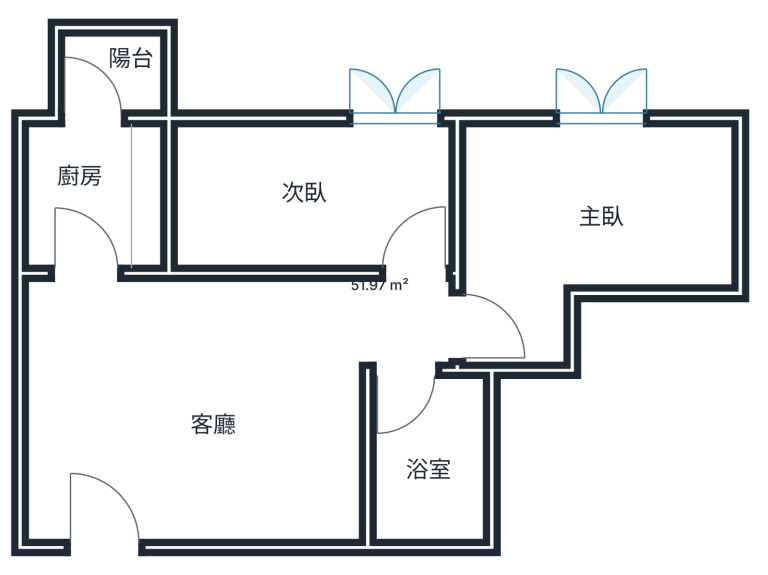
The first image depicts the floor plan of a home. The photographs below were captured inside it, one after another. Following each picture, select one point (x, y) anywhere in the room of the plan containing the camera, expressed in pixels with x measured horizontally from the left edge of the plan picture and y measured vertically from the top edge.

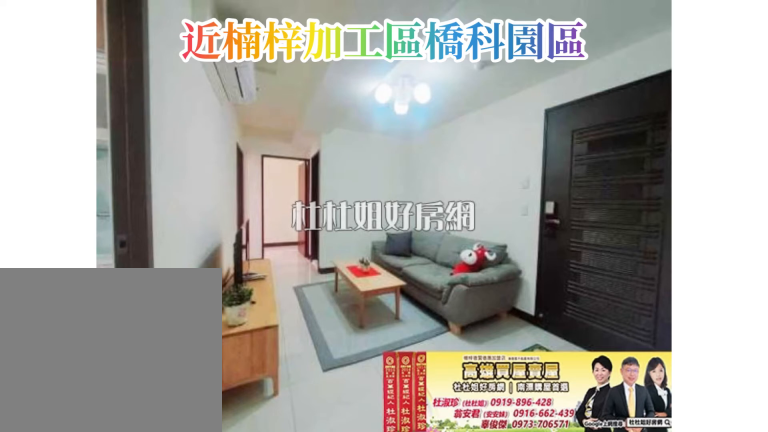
(207, 344)
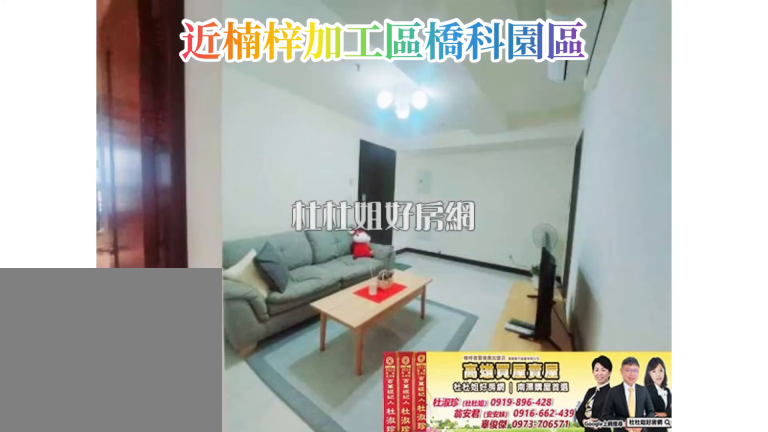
(207, 344)
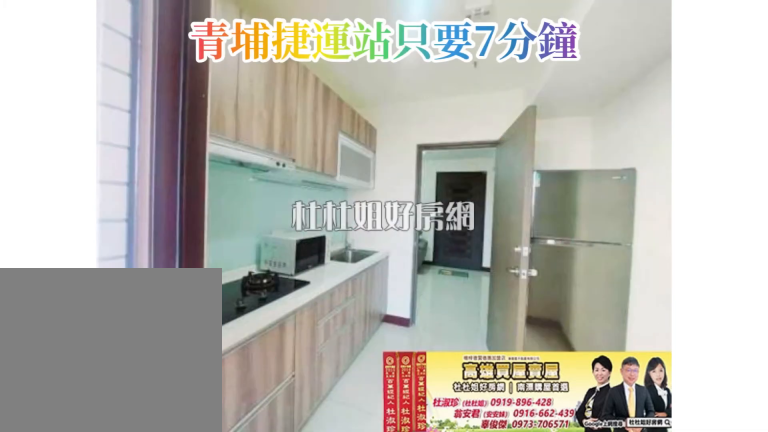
(57, 219)
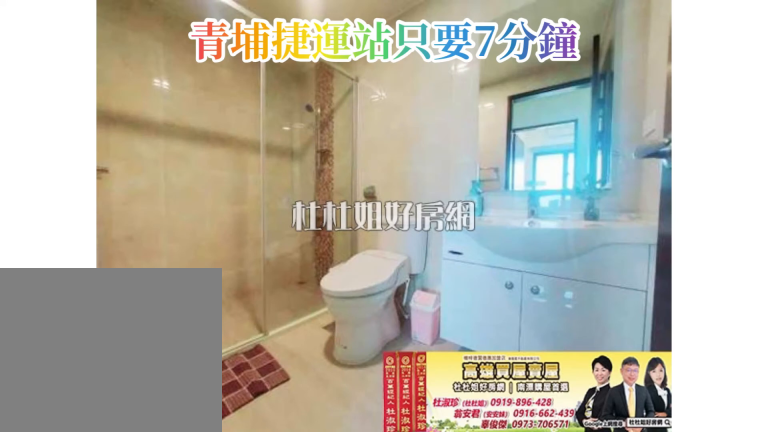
(438, 520)
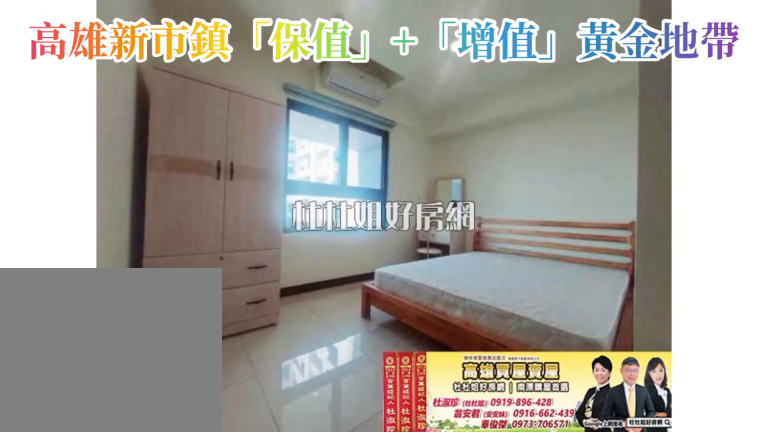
(687, 224)
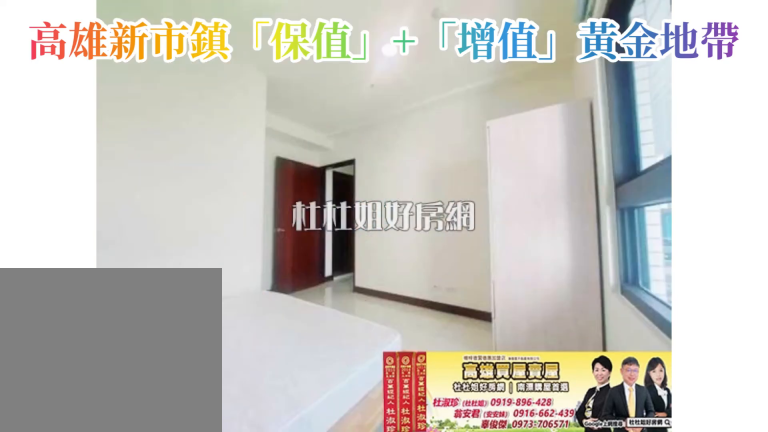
(687, 224)
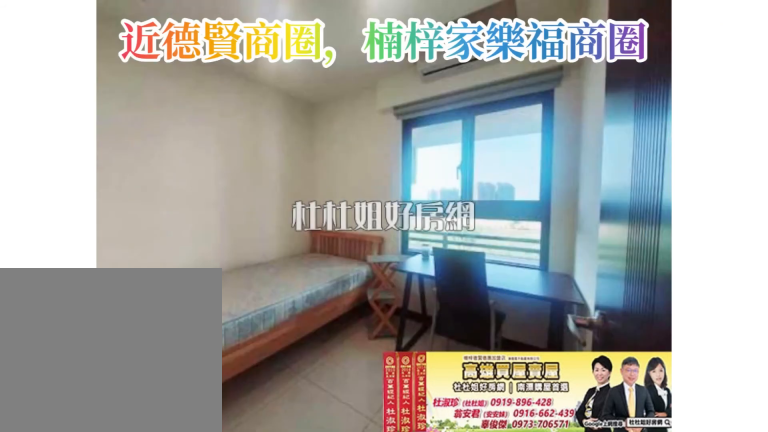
(407, 159)
